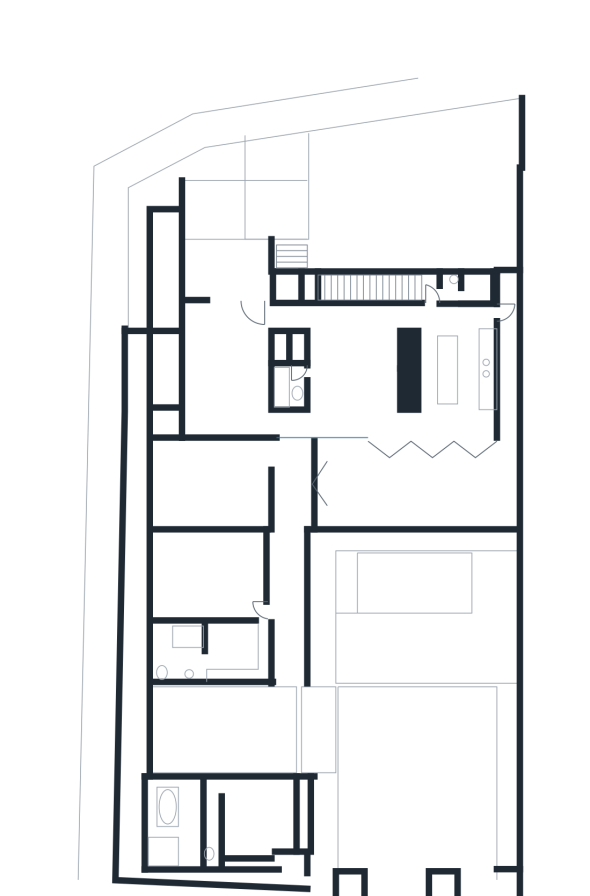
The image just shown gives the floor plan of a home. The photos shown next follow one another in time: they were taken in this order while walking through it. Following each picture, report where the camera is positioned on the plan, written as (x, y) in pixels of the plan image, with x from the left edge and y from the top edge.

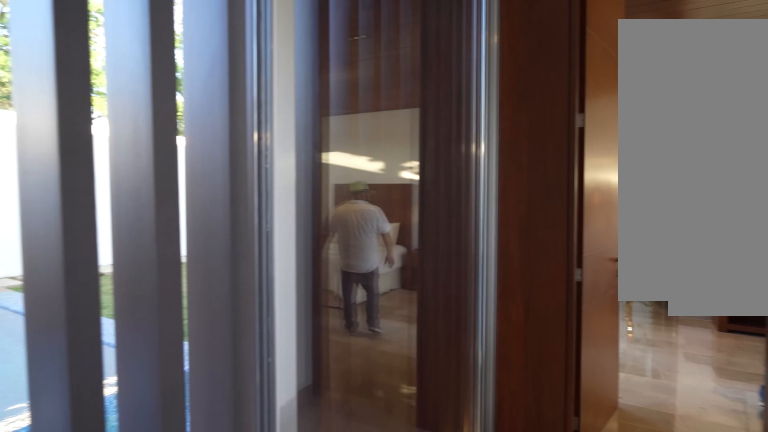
(285, 636)
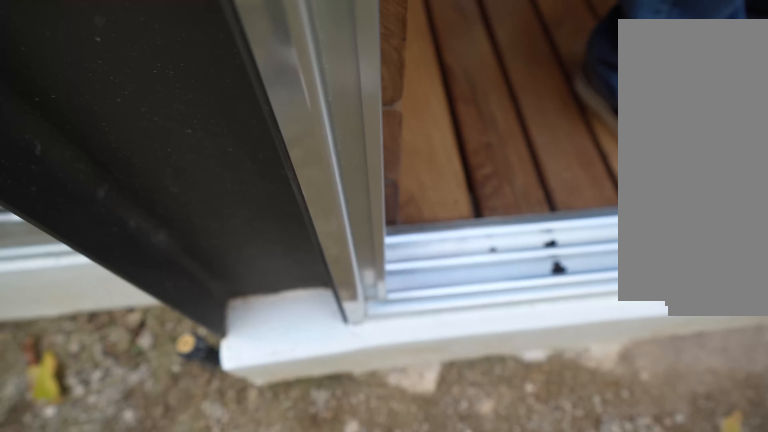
(131, 767)
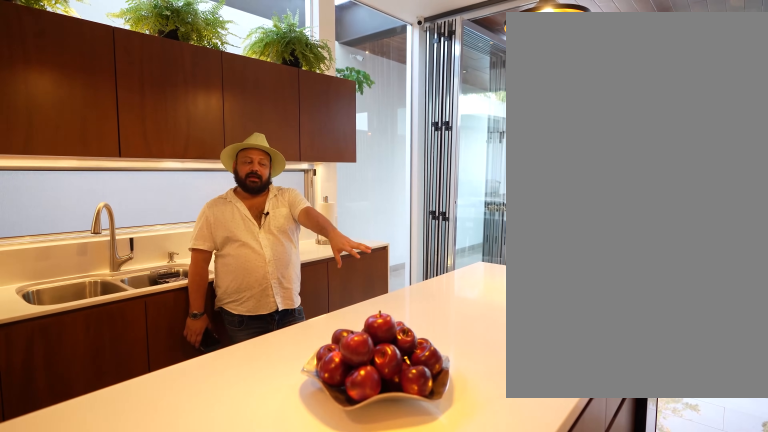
(426, 364)
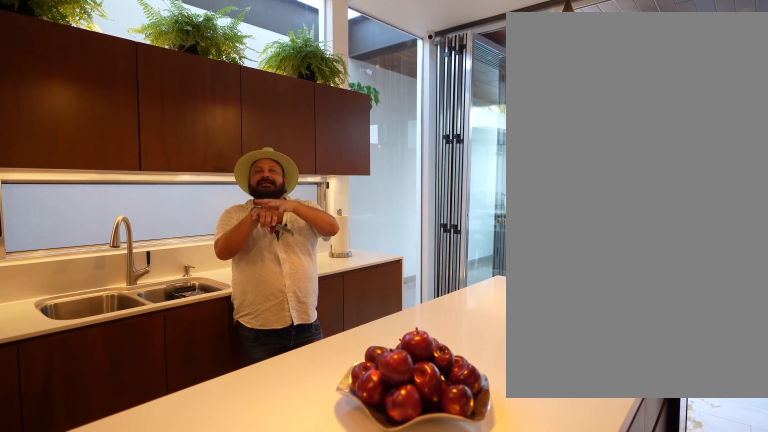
(430, 354)
